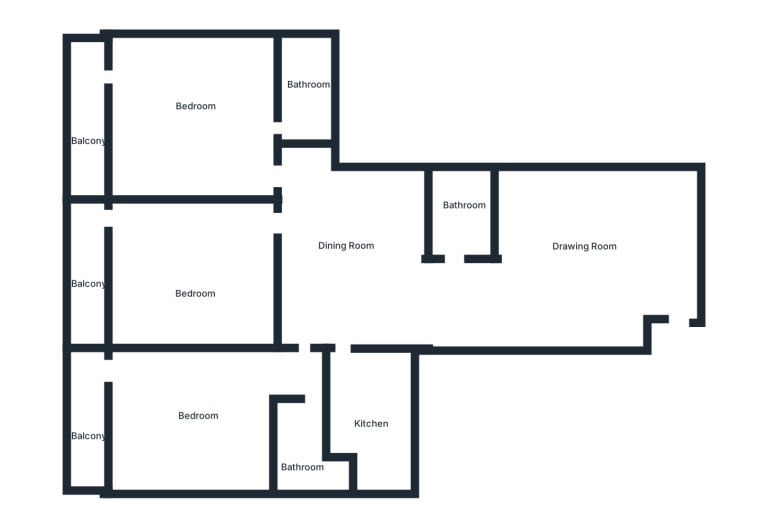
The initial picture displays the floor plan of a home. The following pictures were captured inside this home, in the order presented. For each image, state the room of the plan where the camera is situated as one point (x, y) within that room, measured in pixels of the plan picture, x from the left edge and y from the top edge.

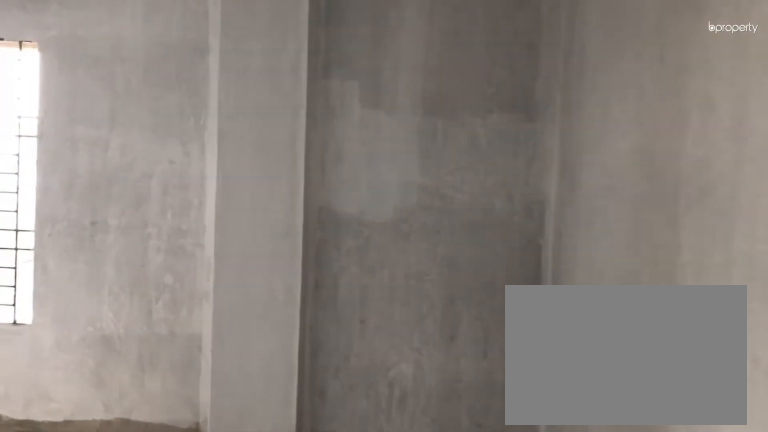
(654, 258)
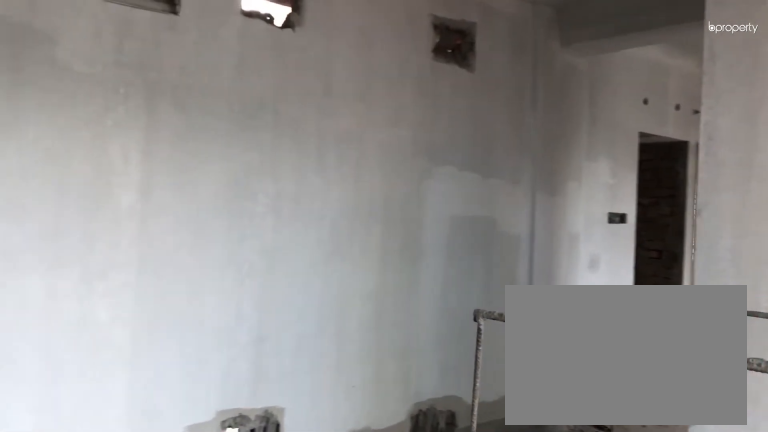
(590, 249)
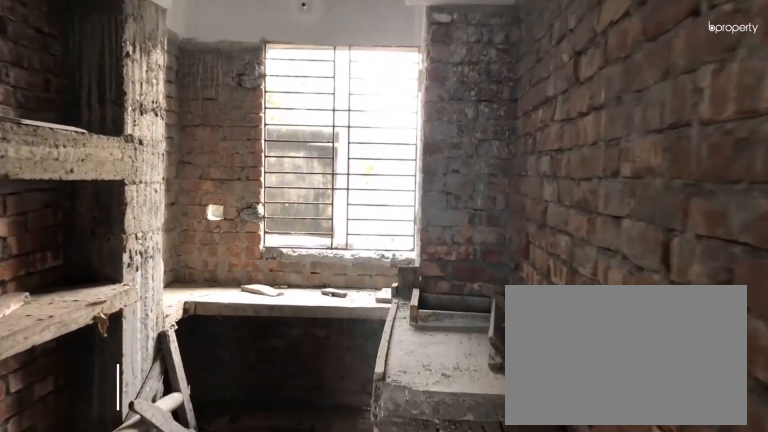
(368, 408)
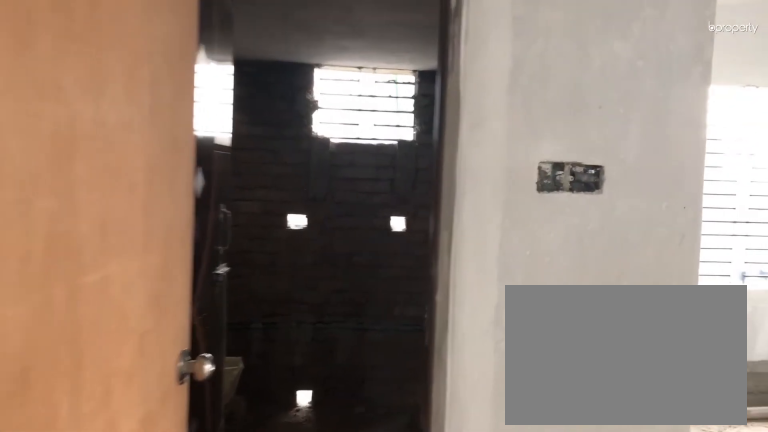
(294, 369)
